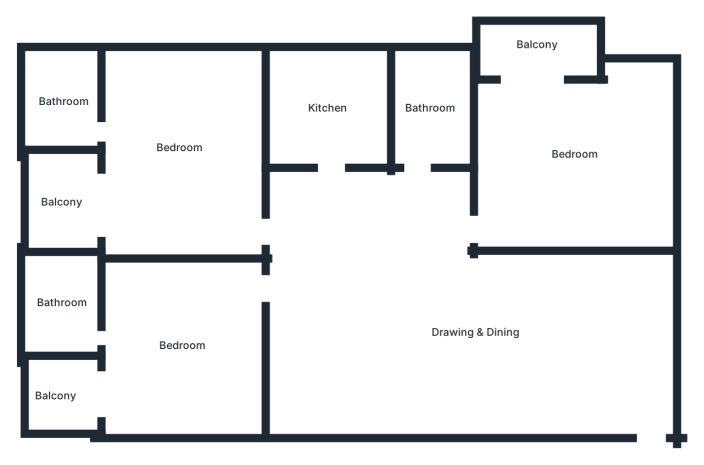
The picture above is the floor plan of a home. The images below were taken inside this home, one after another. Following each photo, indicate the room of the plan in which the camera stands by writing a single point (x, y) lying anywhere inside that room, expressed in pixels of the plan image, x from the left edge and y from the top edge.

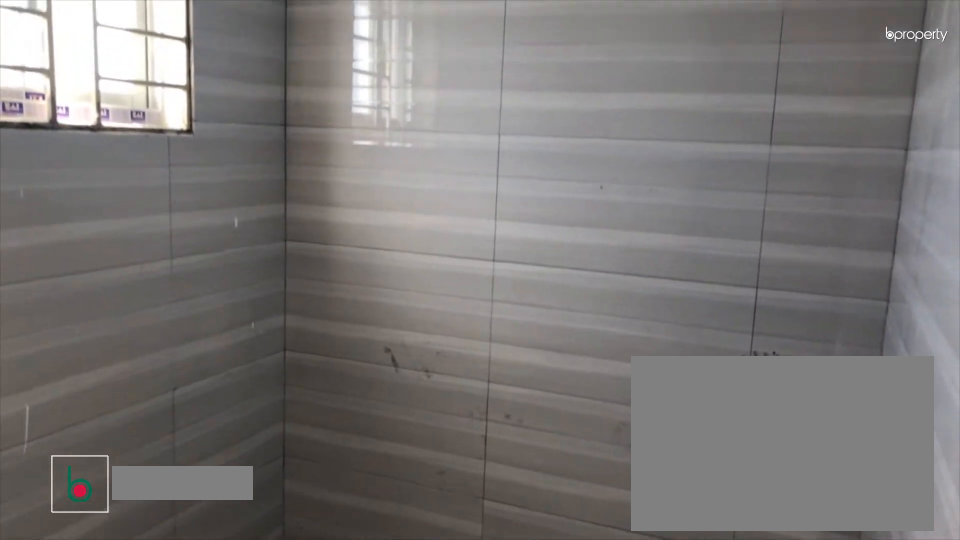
(66, 99)
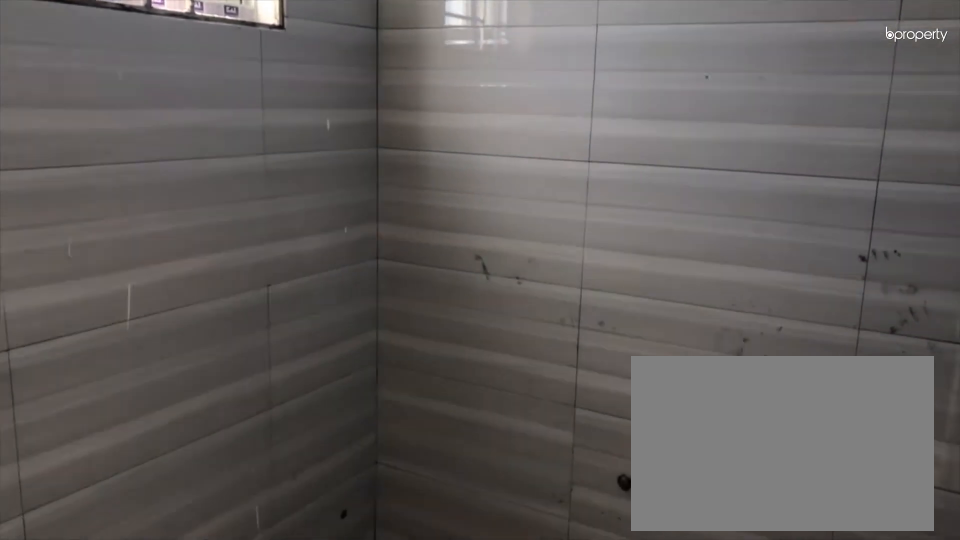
(66, 99)
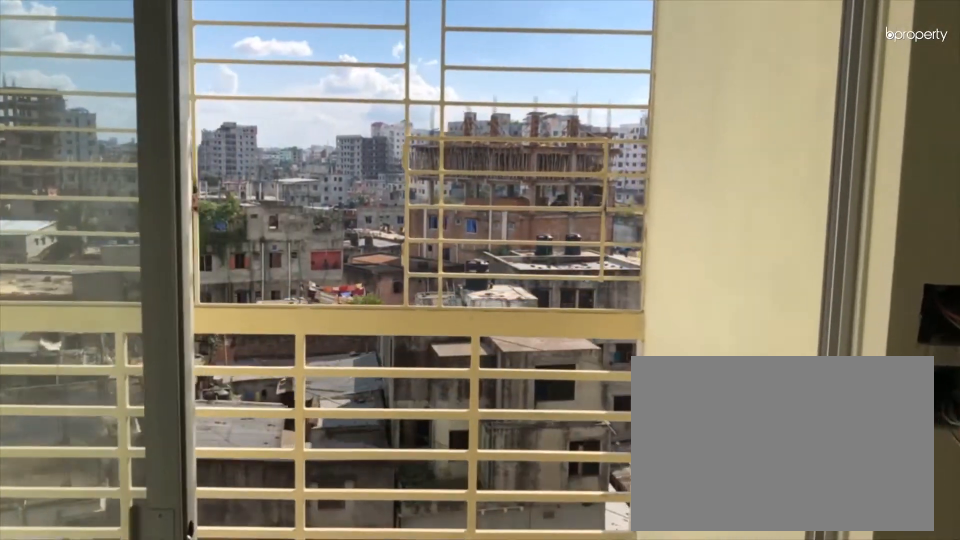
(59, 205)
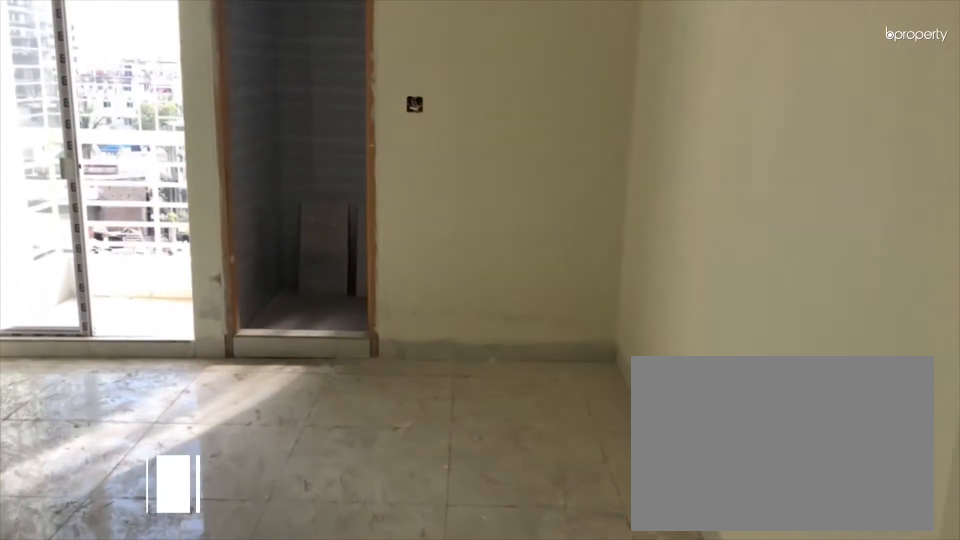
(181, 343)
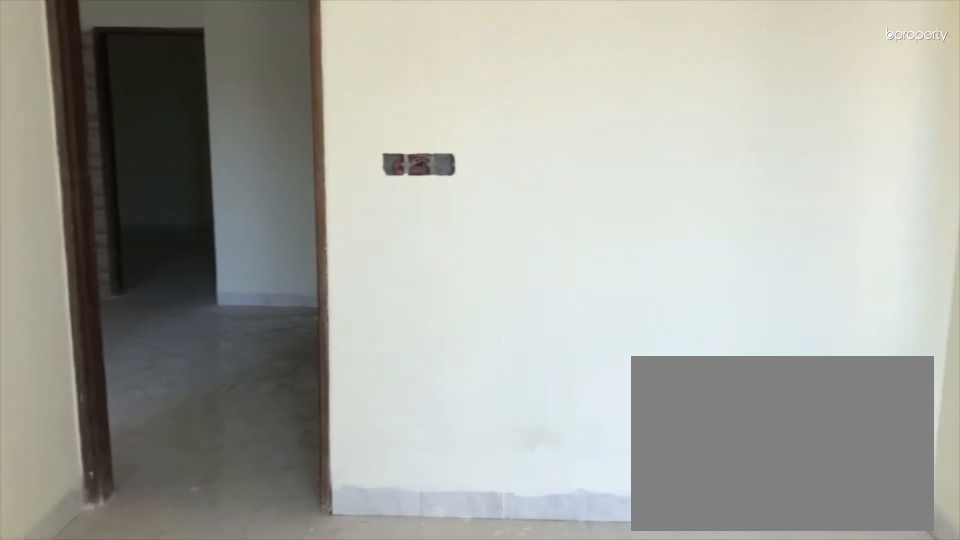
(181, 343)
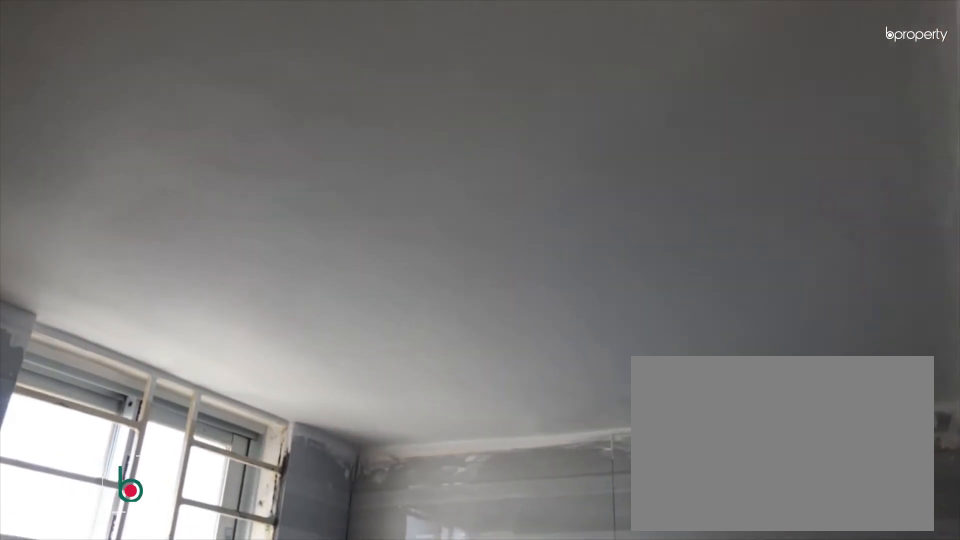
(65, 300)
